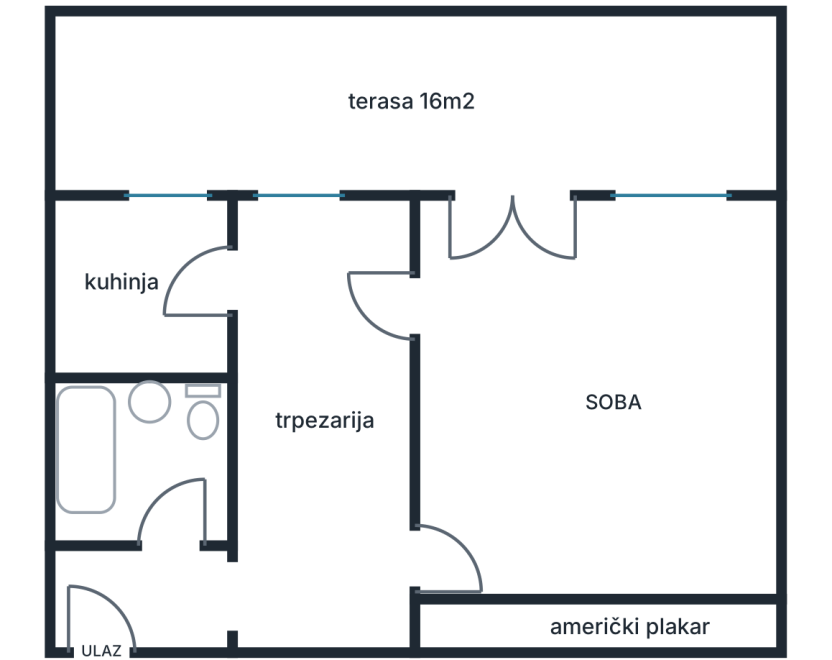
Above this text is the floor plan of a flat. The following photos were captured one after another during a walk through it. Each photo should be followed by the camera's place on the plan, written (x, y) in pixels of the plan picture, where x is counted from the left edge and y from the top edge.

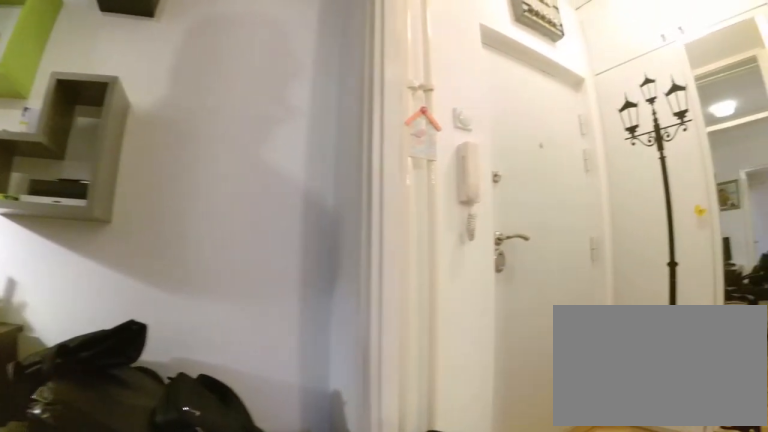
(289, 544)
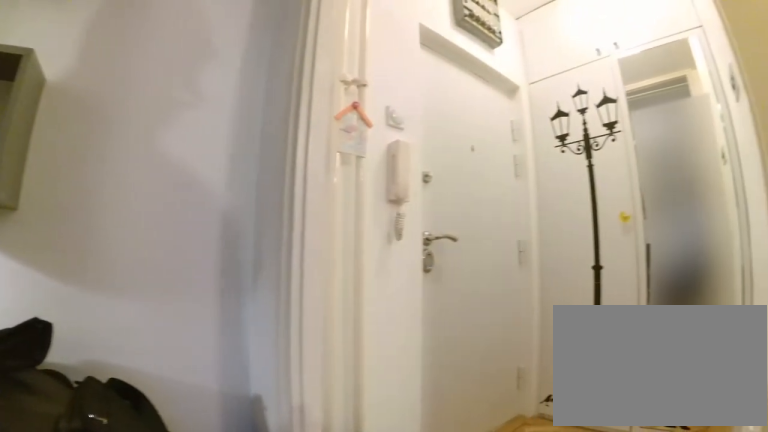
(289, 552)
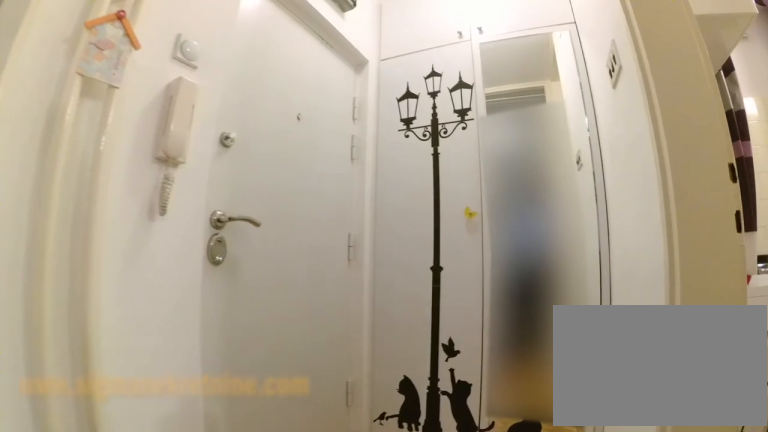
(275, 581)
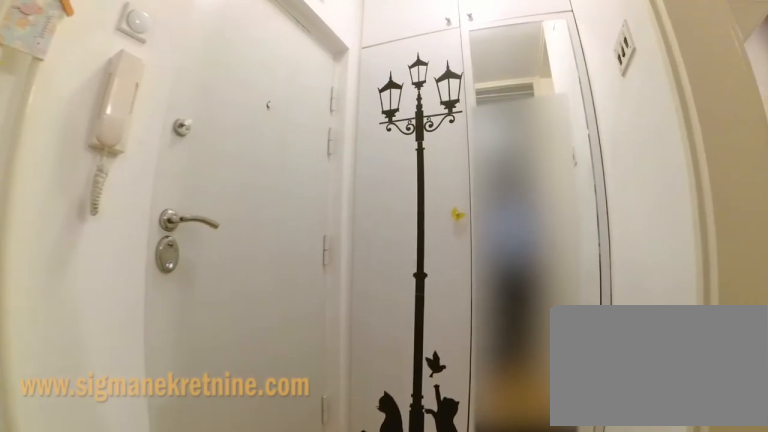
(271, 589)
